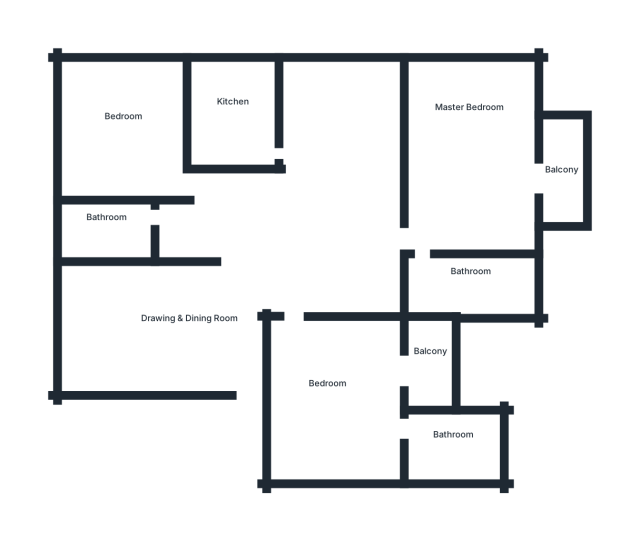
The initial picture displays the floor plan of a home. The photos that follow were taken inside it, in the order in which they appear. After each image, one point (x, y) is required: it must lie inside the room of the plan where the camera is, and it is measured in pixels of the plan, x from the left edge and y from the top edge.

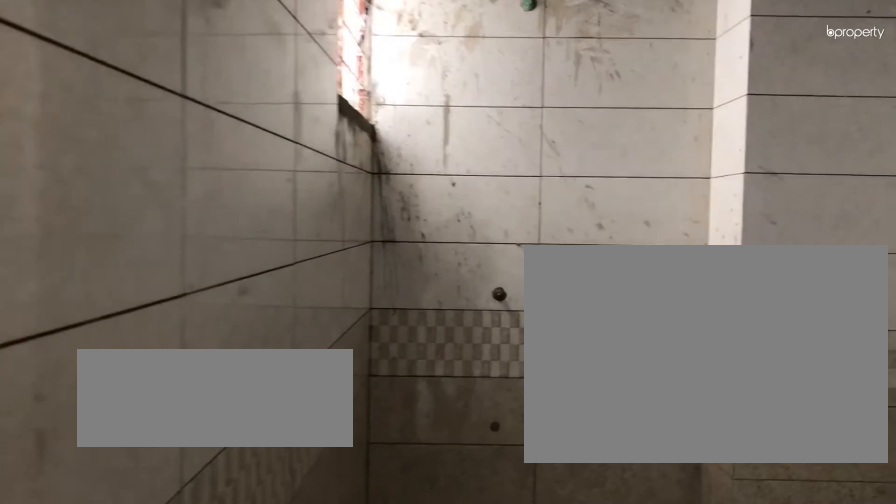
(452, 450)
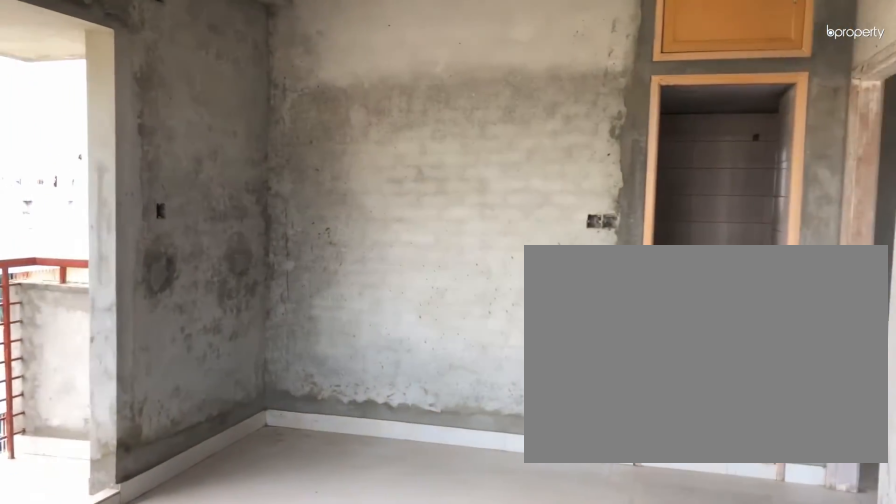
(422, 242)
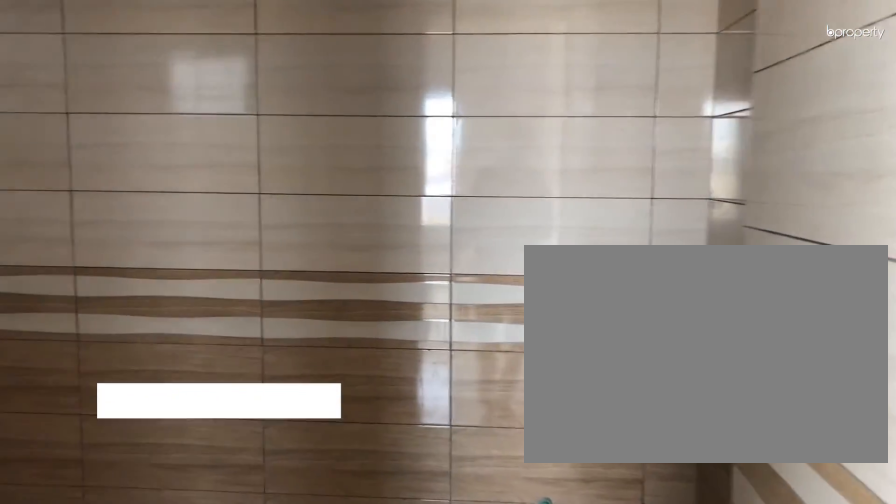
(460, 278)
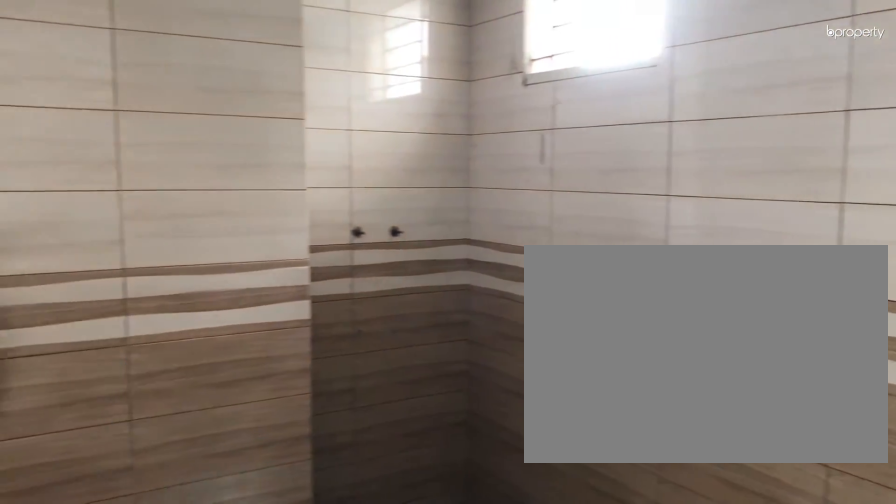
(460, 278)
